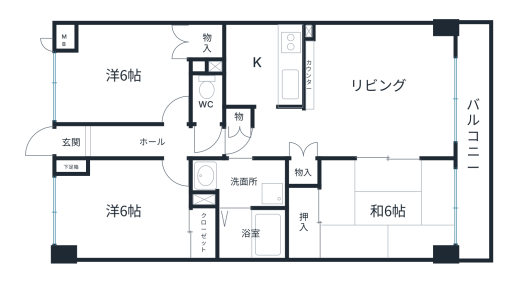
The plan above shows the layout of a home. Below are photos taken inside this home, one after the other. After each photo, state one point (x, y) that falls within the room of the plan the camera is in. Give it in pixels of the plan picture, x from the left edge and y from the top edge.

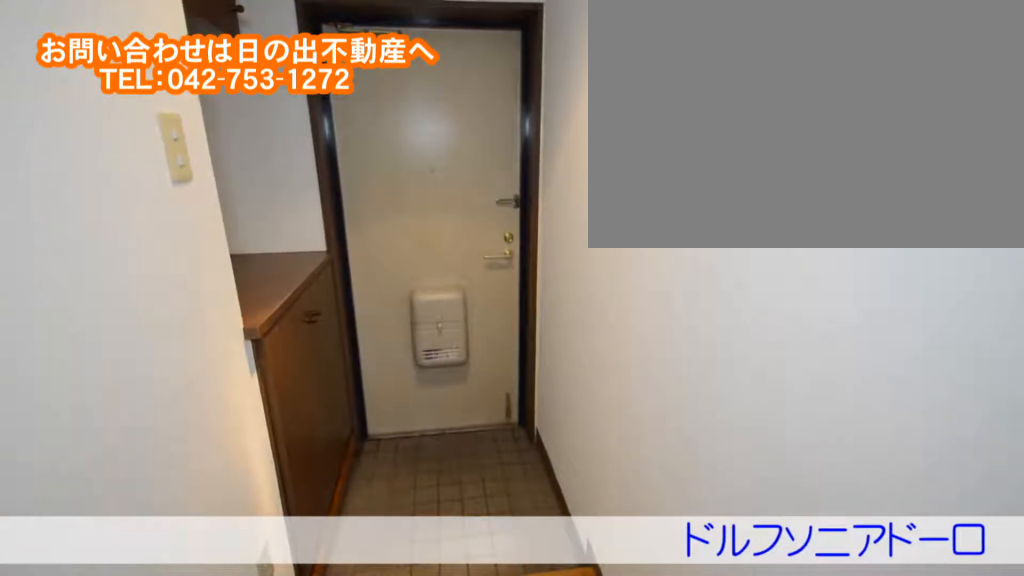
(96, 141)
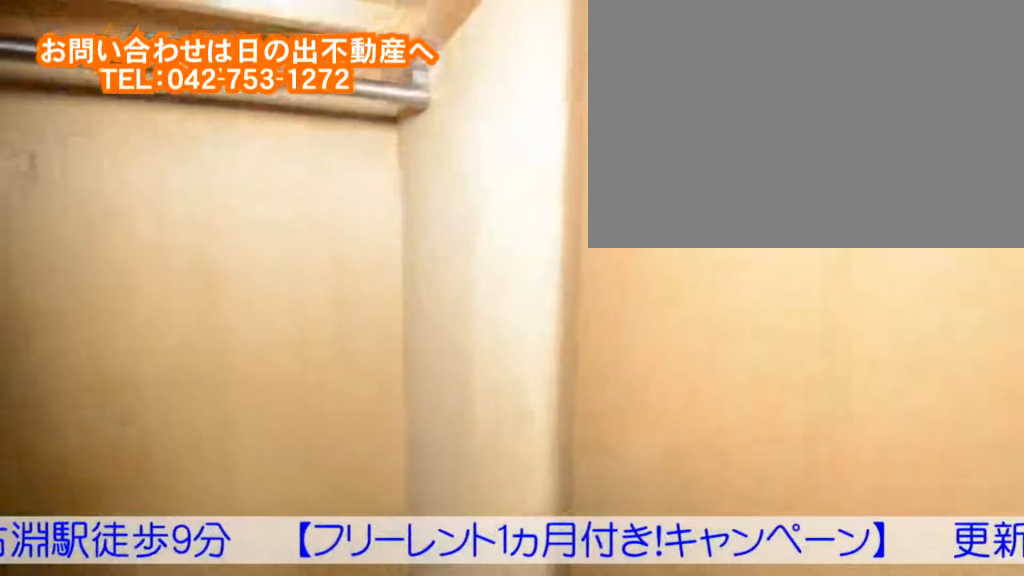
(88, 72)
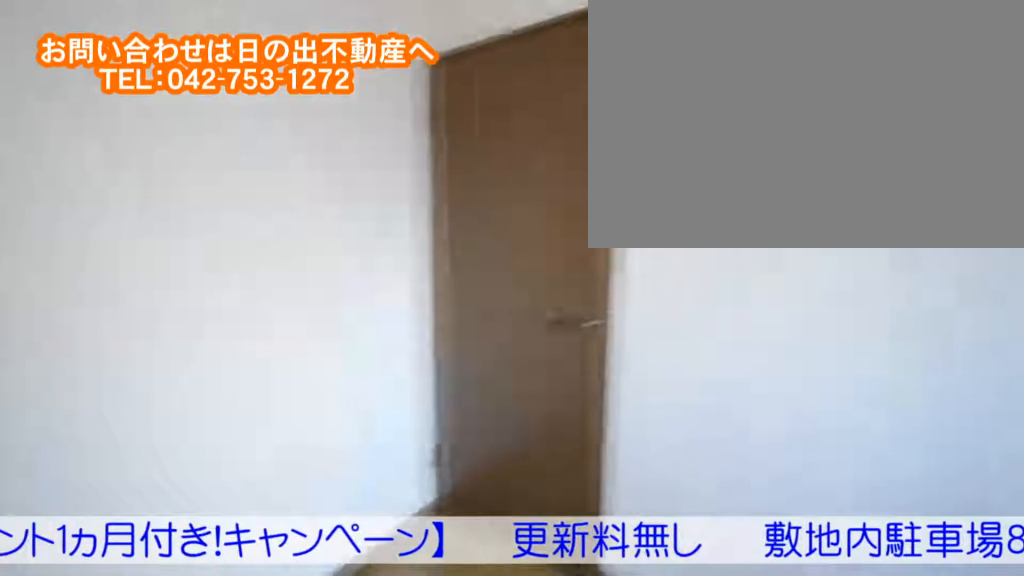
(88, 72)
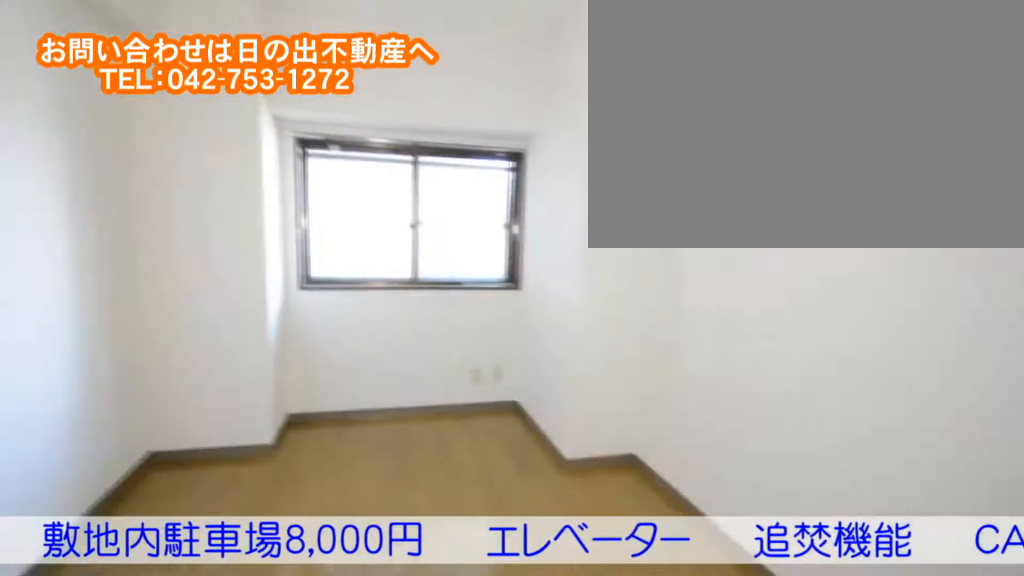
(94, 223)
